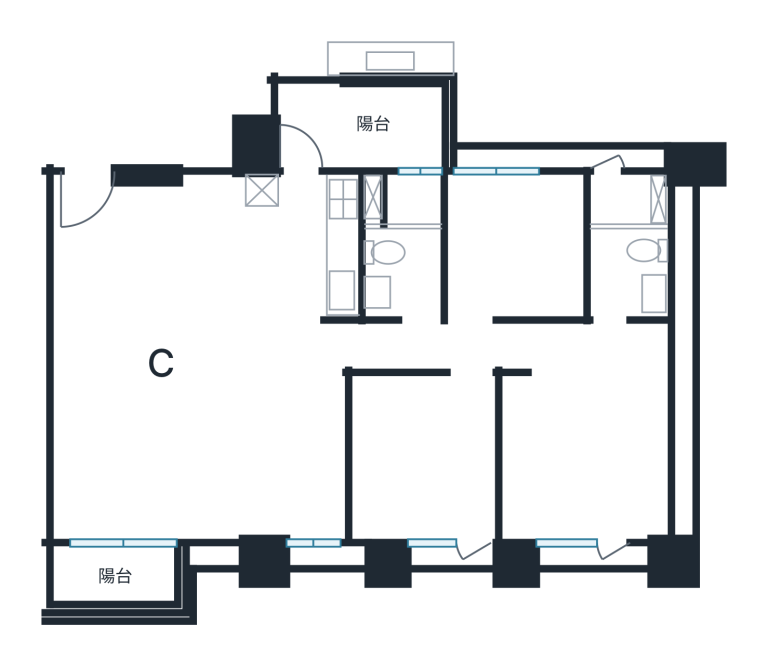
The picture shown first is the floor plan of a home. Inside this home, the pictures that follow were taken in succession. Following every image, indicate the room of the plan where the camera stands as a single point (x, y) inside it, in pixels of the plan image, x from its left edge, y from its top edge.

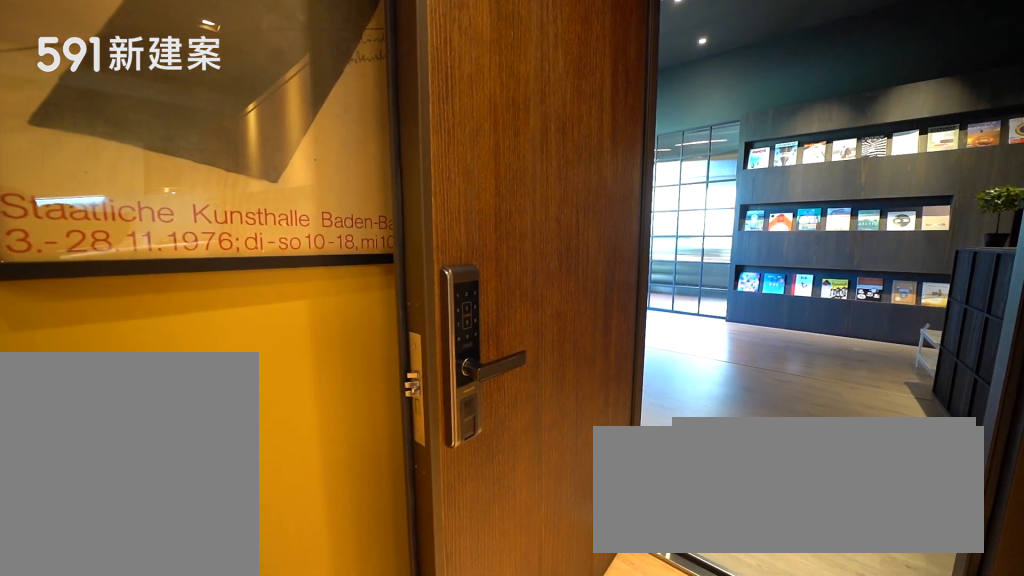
(92, 207)
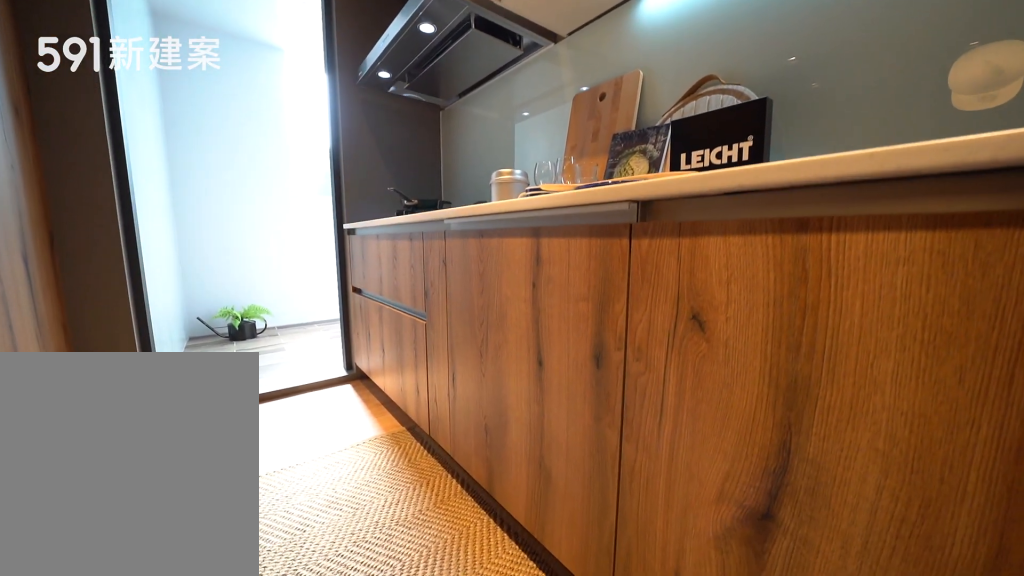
(305, 244)
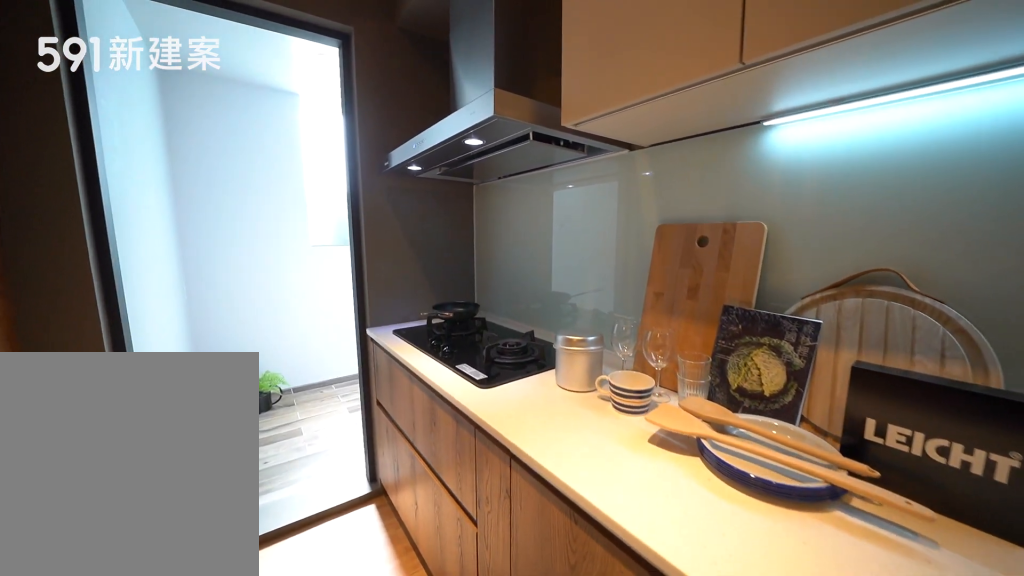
(305, 244)
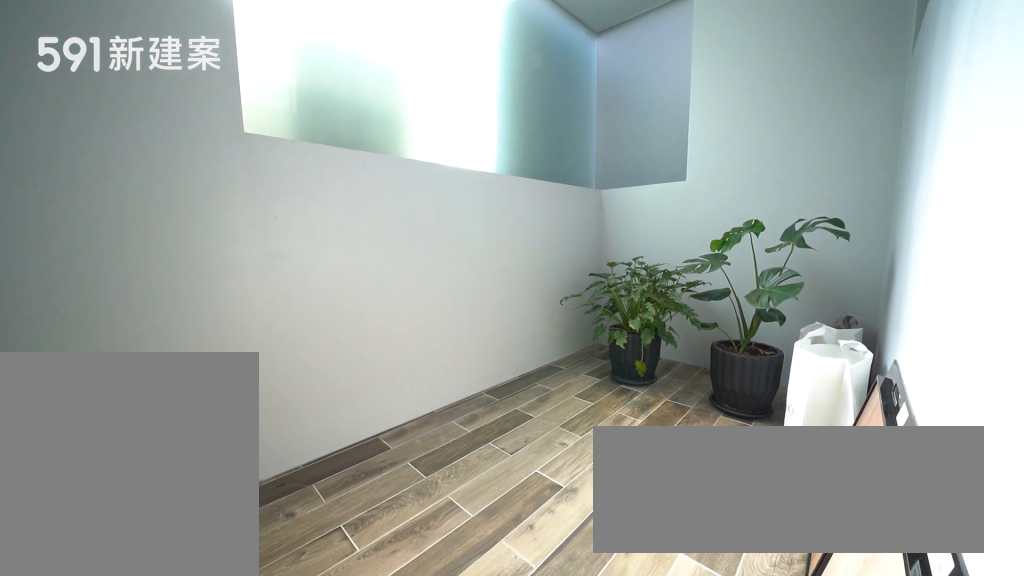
(360, 127)
